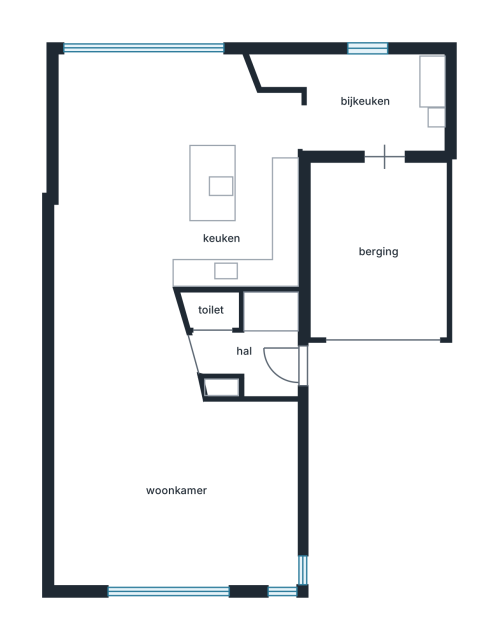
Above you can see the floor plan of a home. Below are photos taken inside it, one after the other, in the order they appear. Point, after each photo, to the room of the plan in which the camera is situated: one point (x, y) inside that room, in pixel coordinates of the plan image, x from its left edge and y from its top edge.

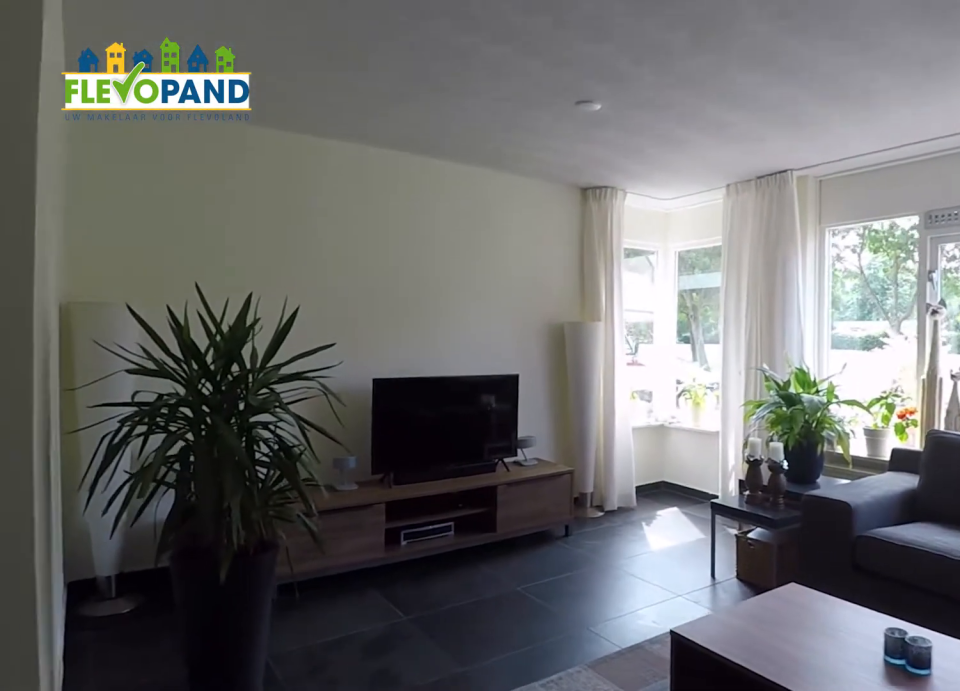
(134, 423)
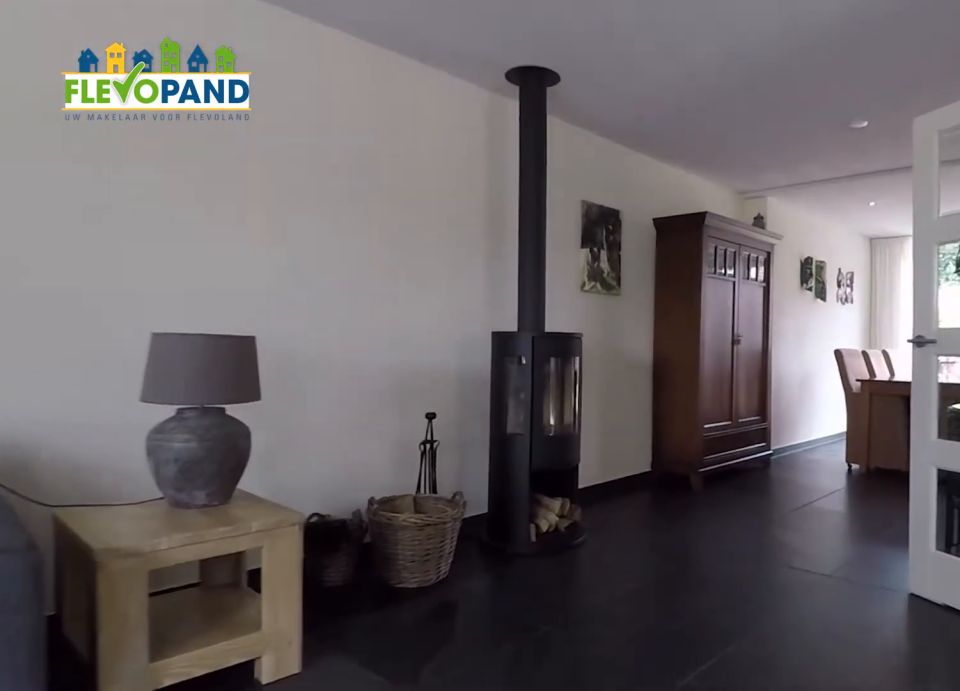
(134, 423)
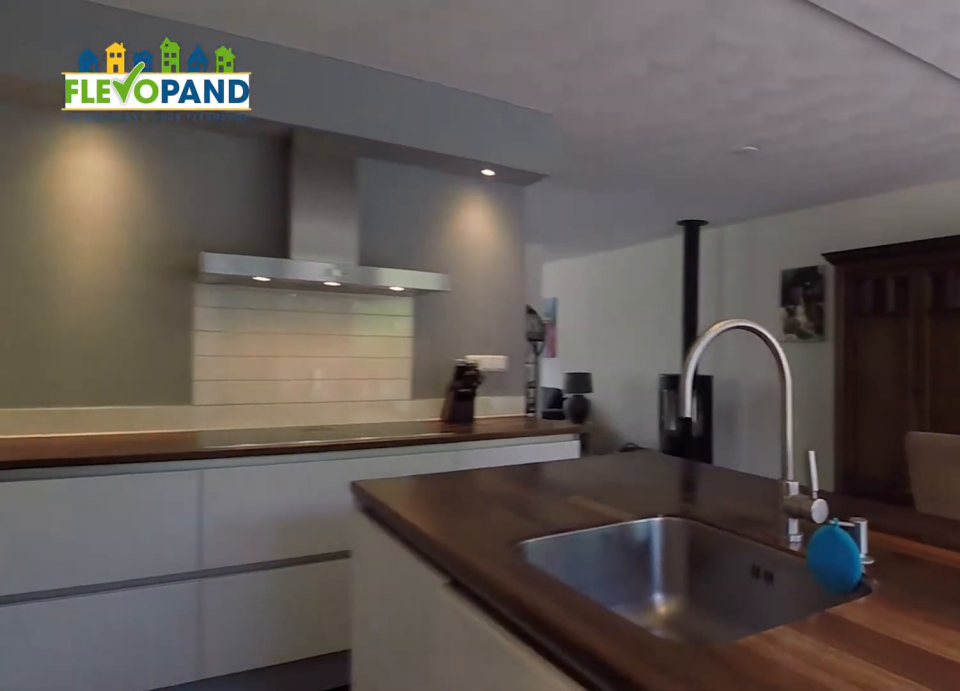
(174, 171)
